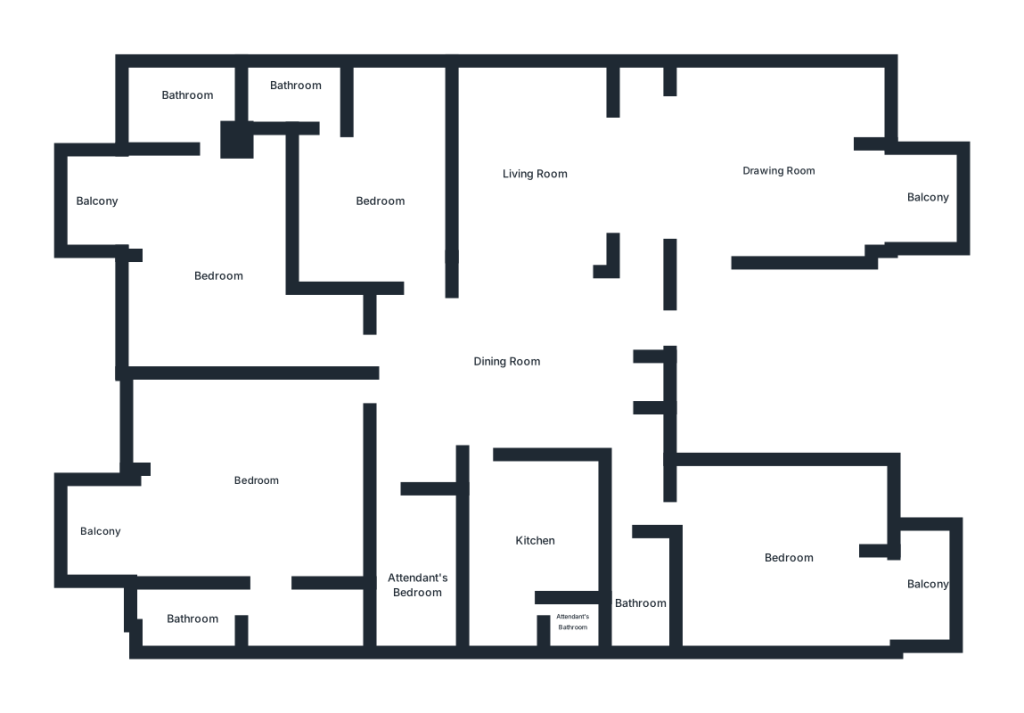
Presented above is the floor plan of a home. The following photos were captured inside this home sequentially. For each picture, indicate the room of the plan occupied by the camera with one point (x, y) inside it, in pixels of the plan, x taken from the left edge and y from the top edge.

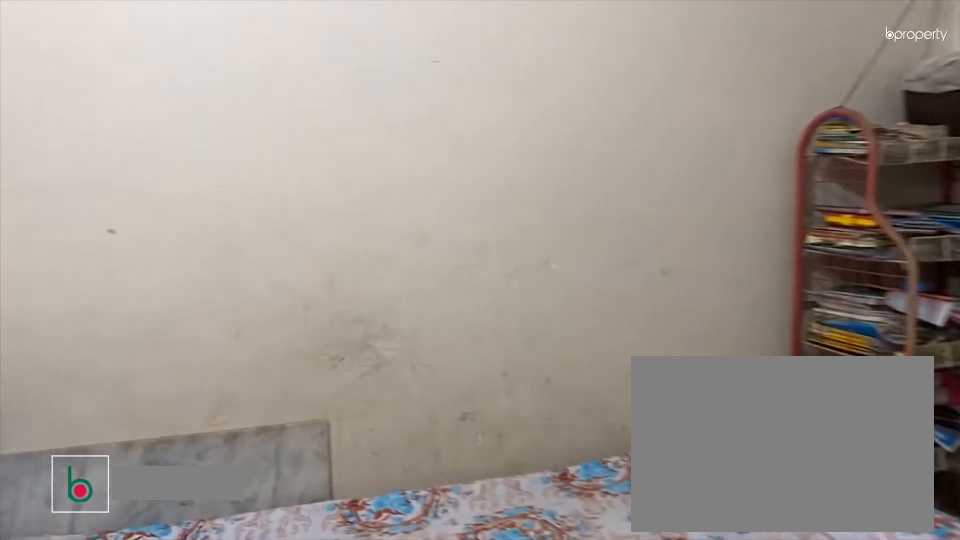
(385, 202)
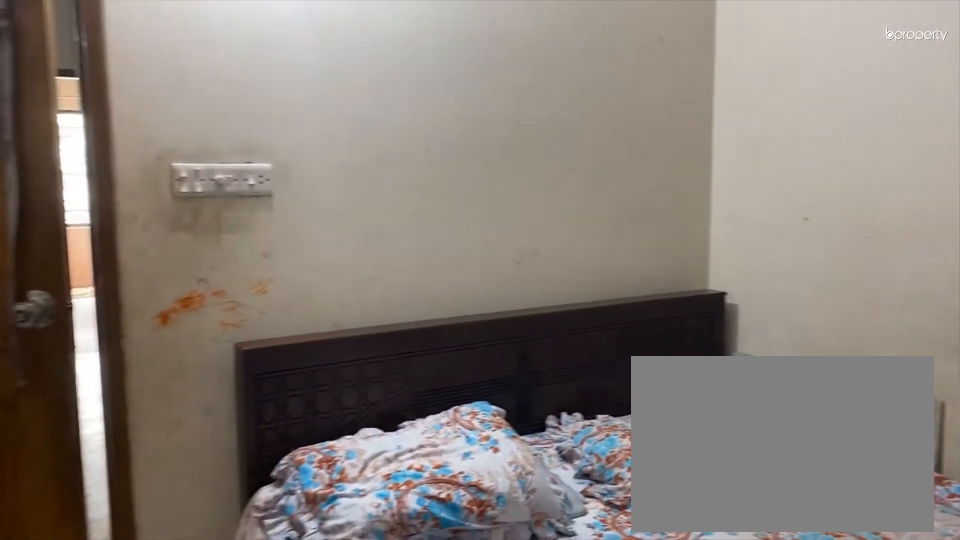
(385, 202)
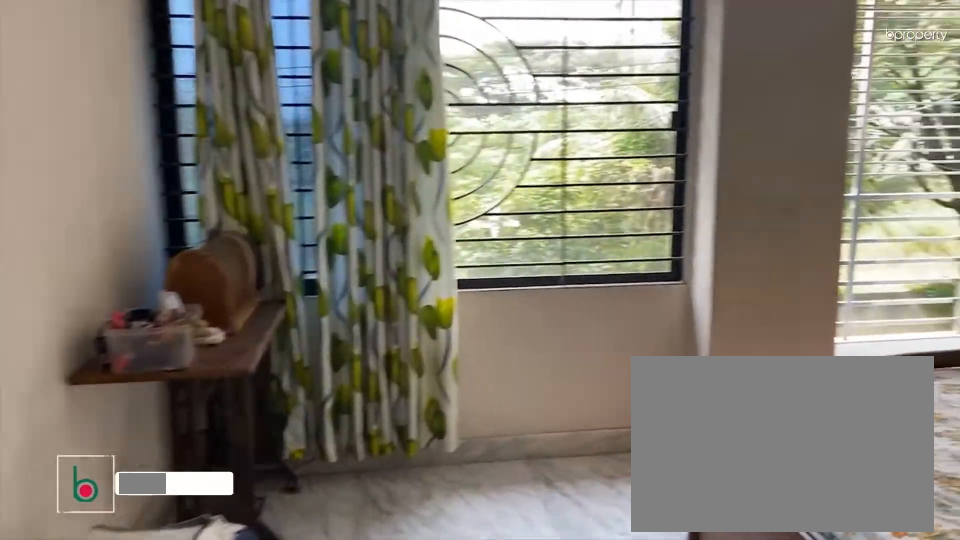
(219, 276)
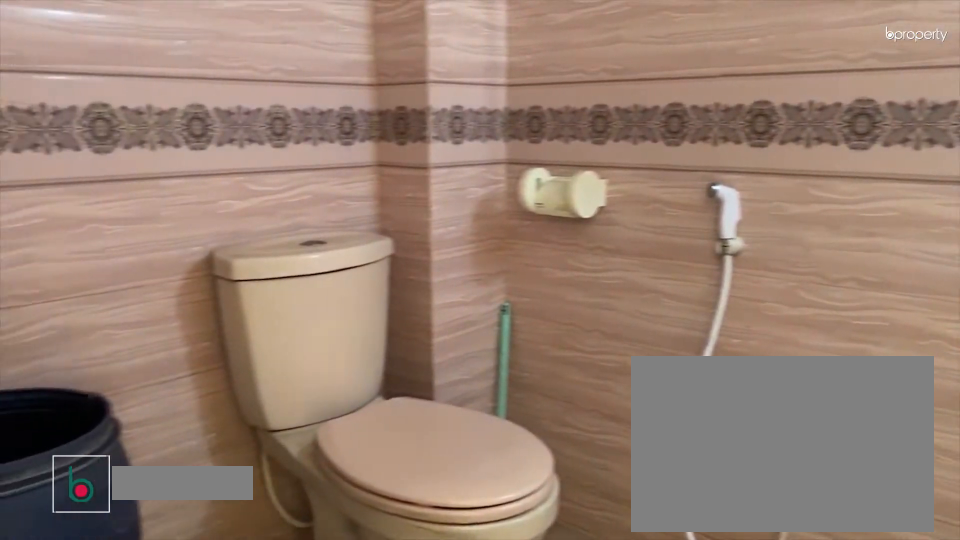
(184, 95)
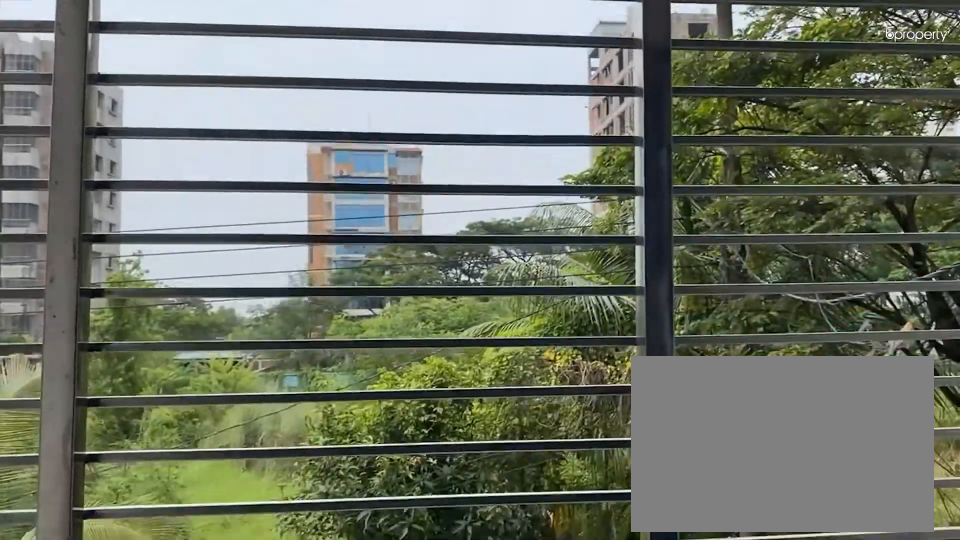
(103, 204)
